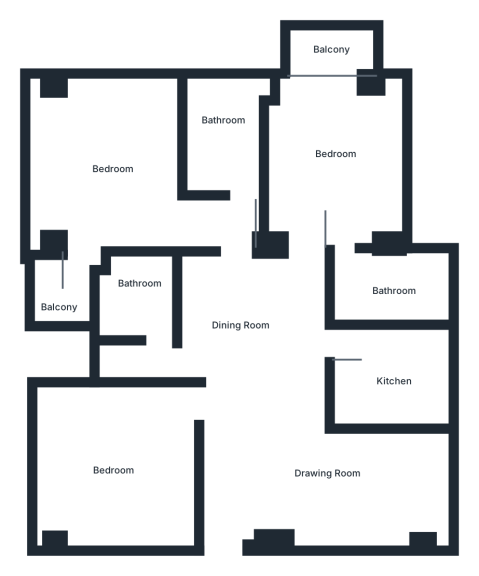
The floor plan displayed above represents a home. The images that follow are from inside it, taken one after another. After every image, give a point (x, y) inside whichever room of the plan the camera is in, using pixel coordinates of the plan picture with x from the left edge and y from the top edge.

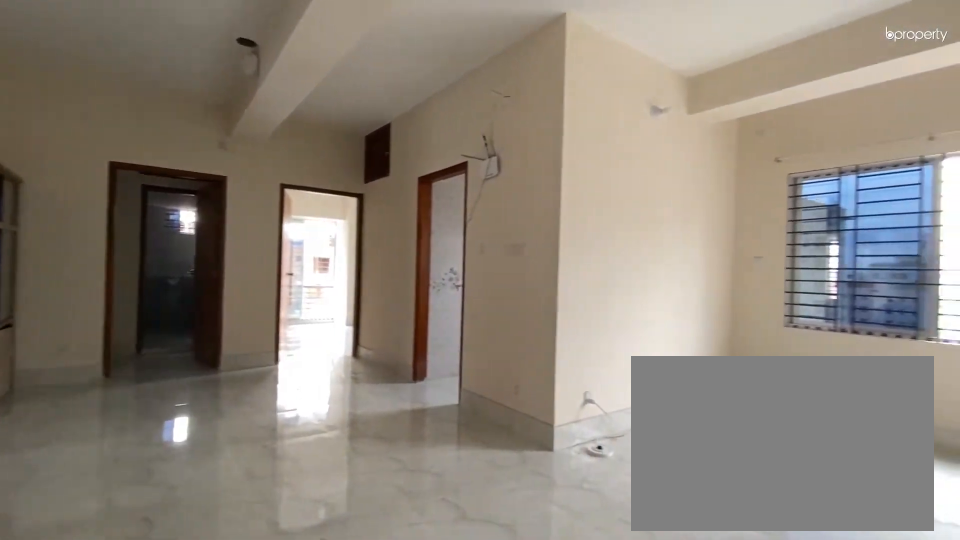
(345, 489)
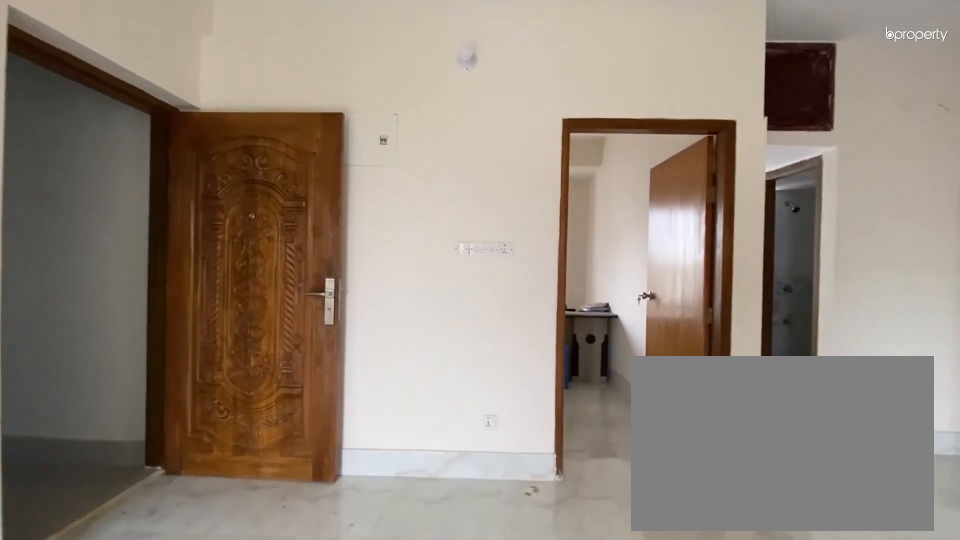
(345, 489)
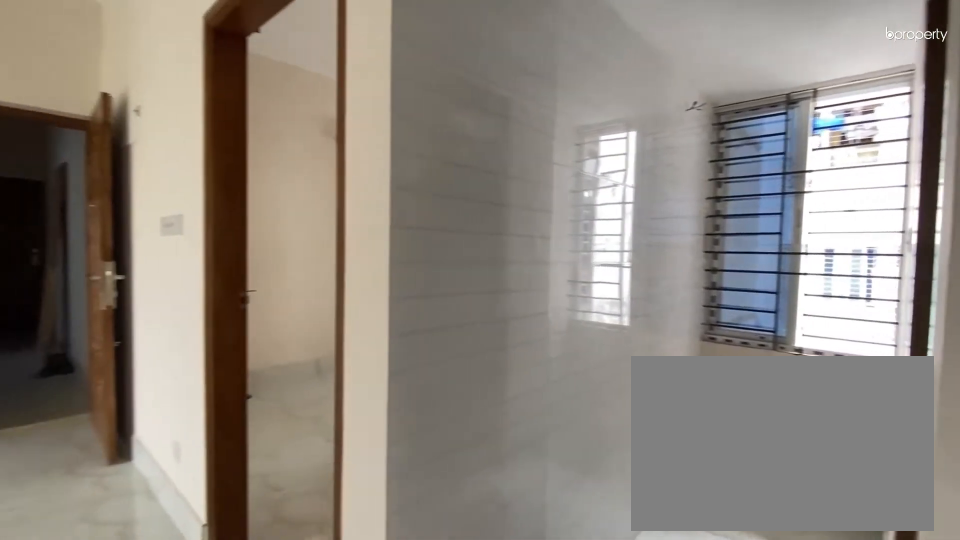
(259, 329)
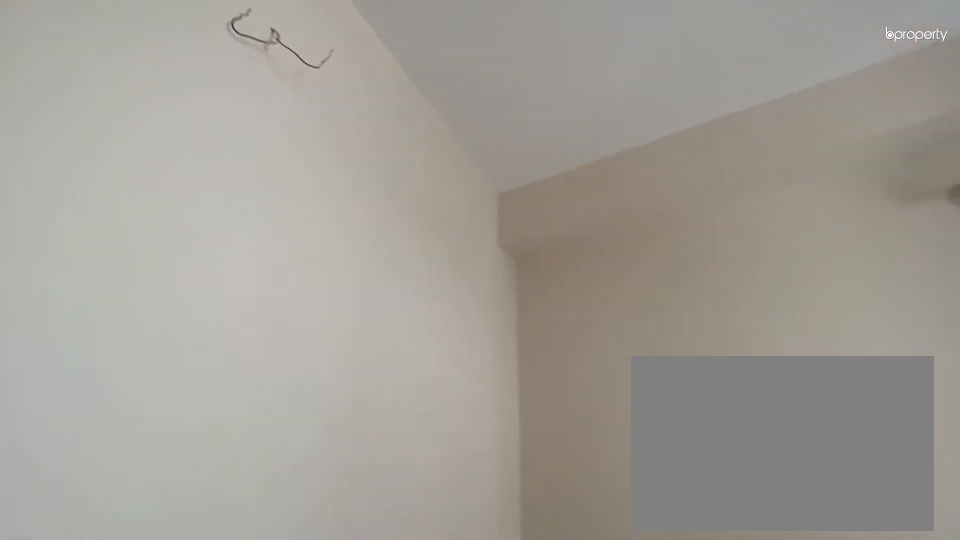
(119, 465)
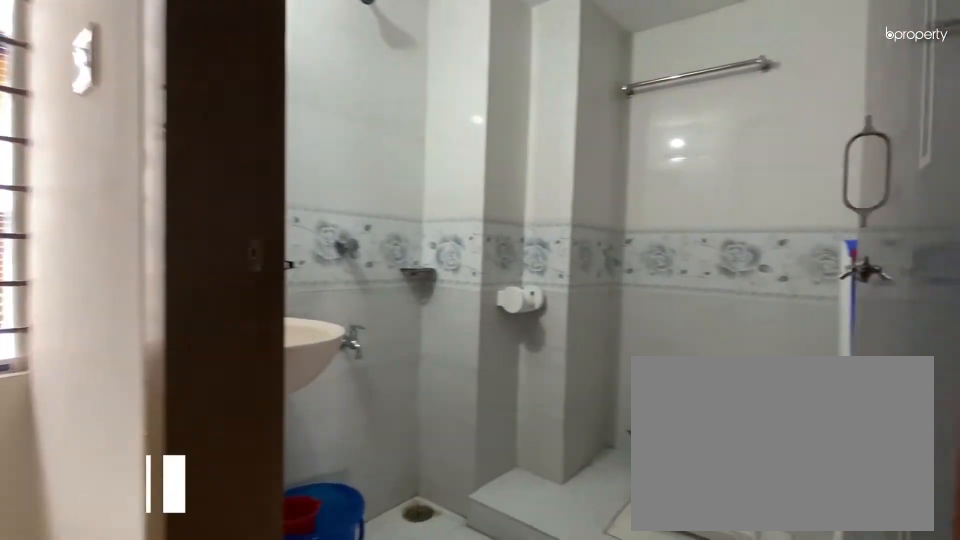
(140, 292)
